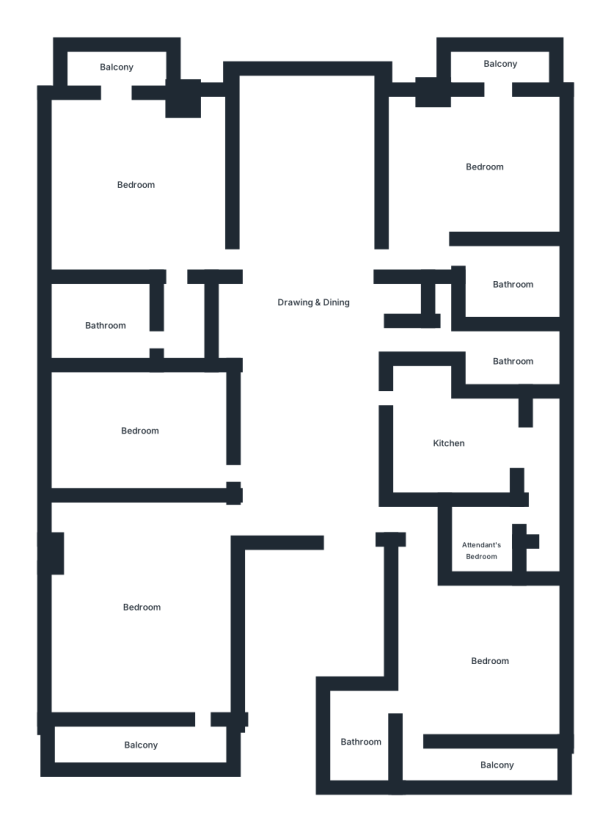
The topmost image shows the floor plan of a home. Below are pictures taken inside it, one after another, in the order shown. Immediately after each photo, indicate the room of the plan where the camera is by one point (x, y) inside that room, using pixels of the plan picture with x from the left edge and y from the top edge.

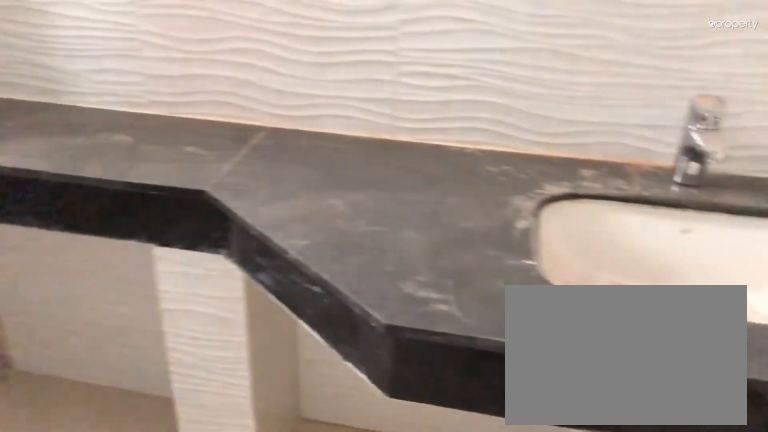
(105, 319)
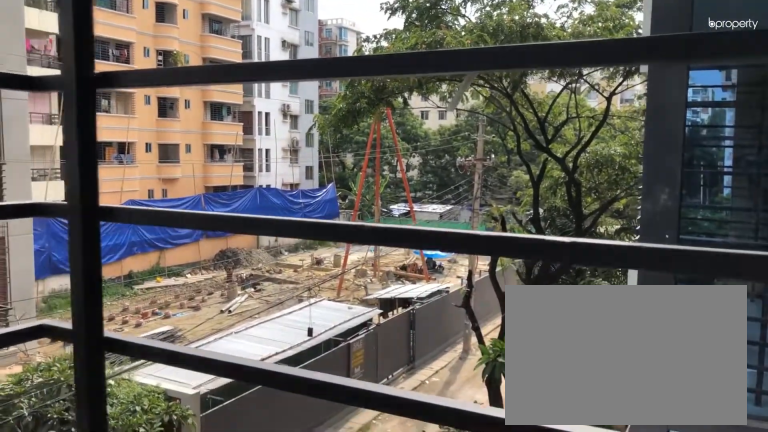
(112, 63)
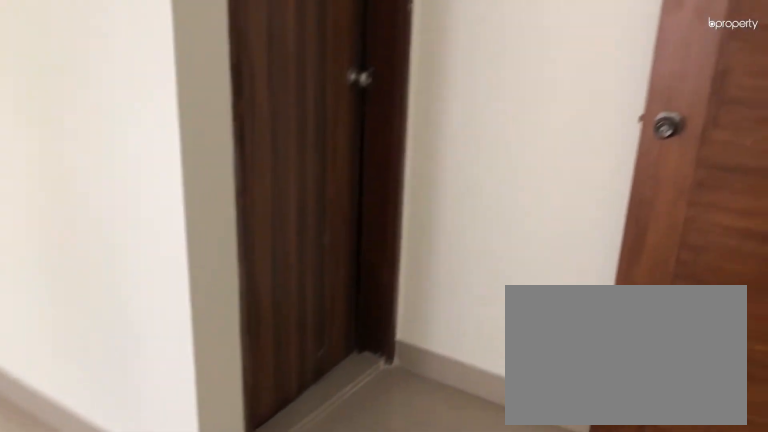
(481, 157)
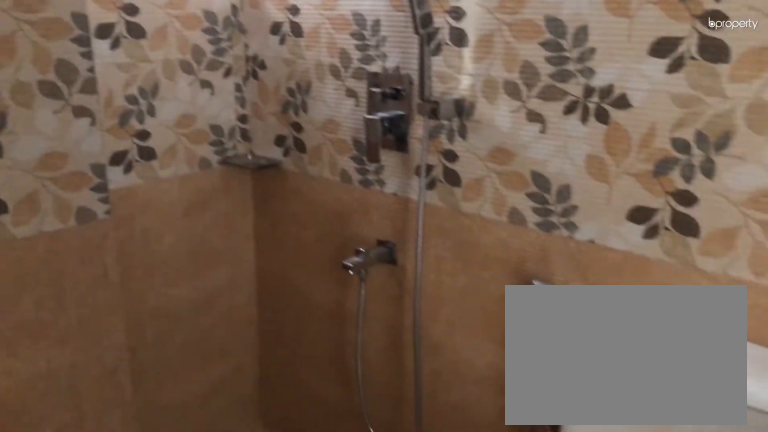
(509, 283)
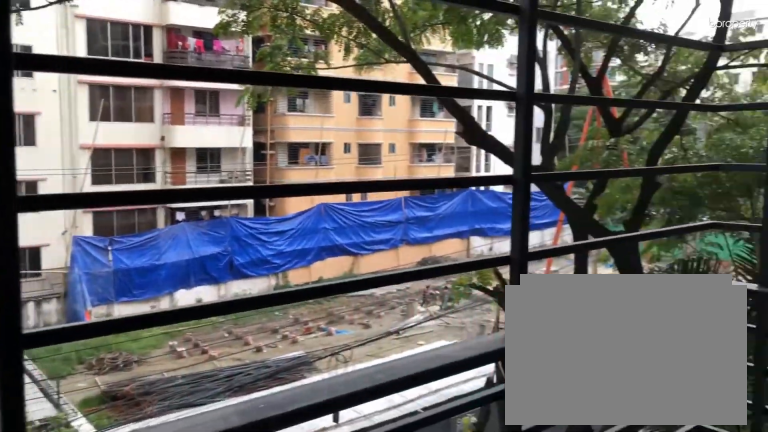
(496, 67)
